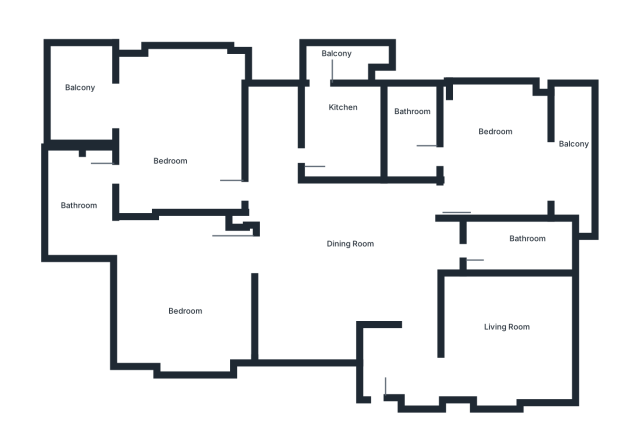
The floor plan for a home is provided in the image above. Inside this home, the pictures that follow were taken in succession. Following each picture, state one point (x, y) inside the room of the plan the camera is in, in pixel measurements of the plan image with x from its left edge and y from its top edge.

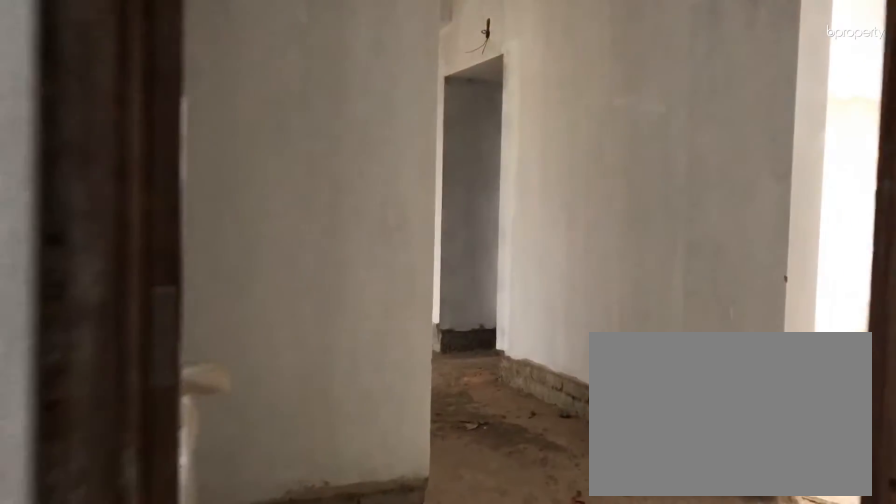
(399, 357)
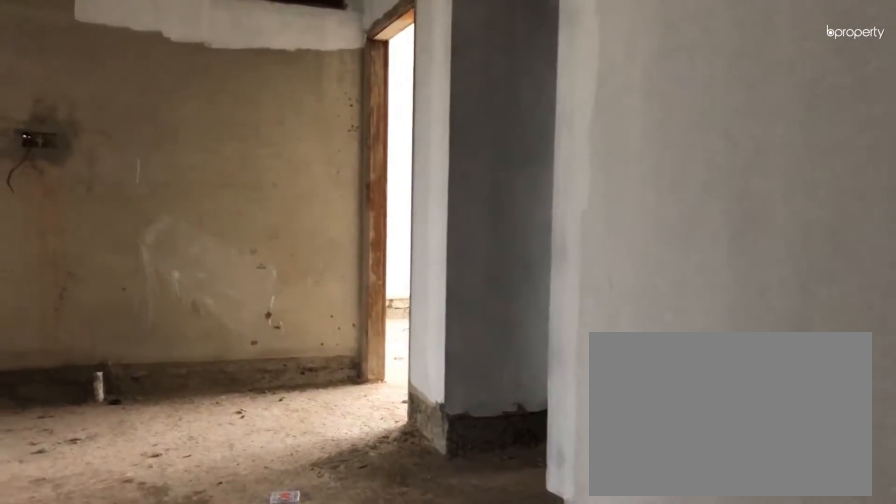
(349, 265)
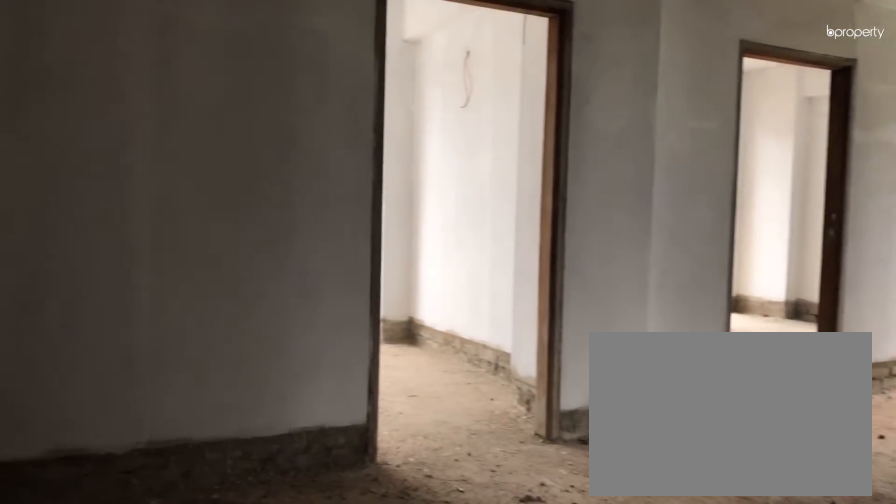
(349, 265)
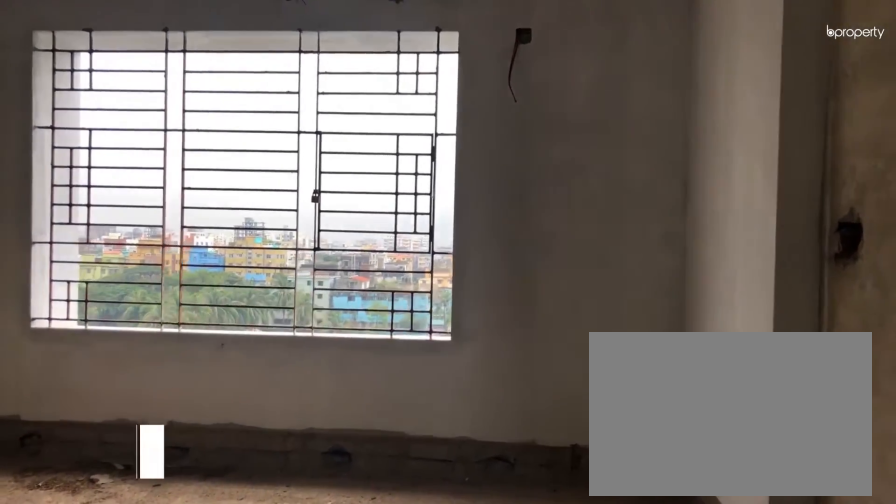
(505, 330)
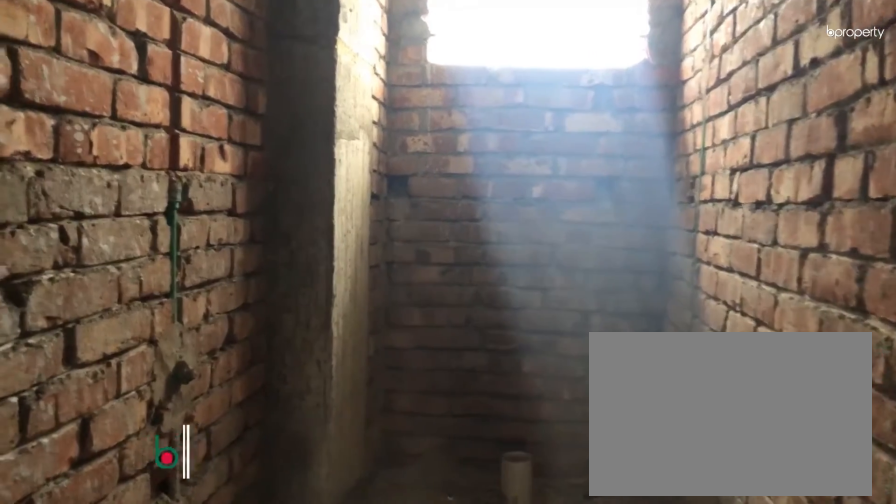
(528, 248)
